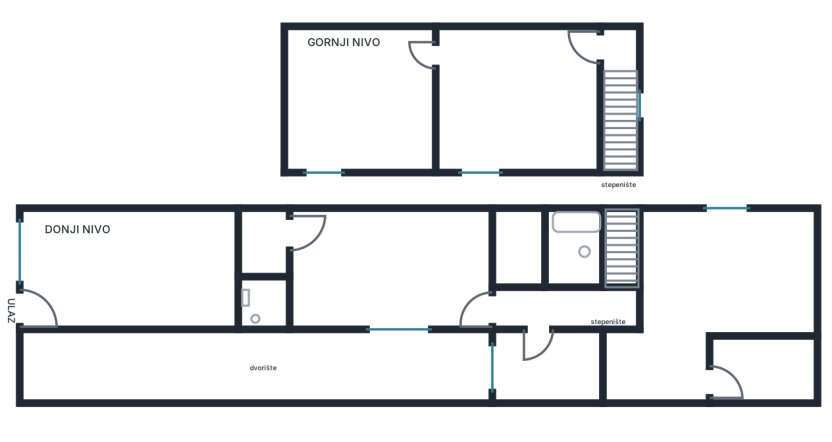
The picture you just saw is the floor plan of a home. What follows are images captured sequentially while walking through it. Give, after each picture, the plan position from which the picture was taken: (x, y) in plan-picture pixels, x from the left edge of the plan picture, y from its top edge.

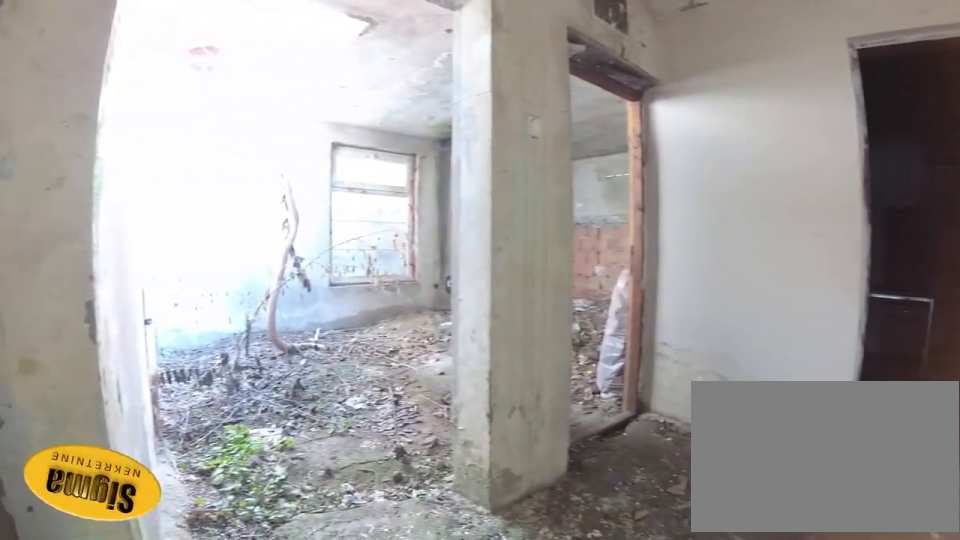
(644, 373)
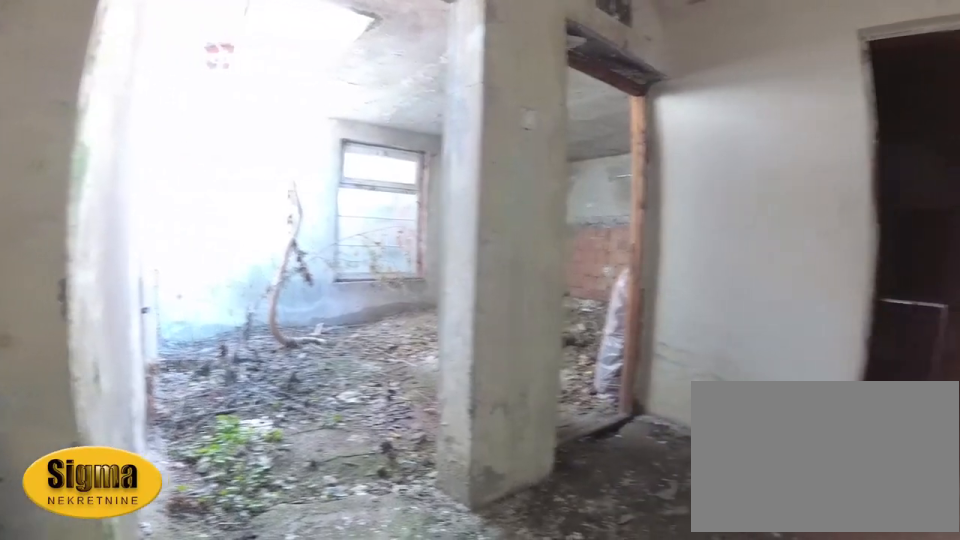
(653, 381)
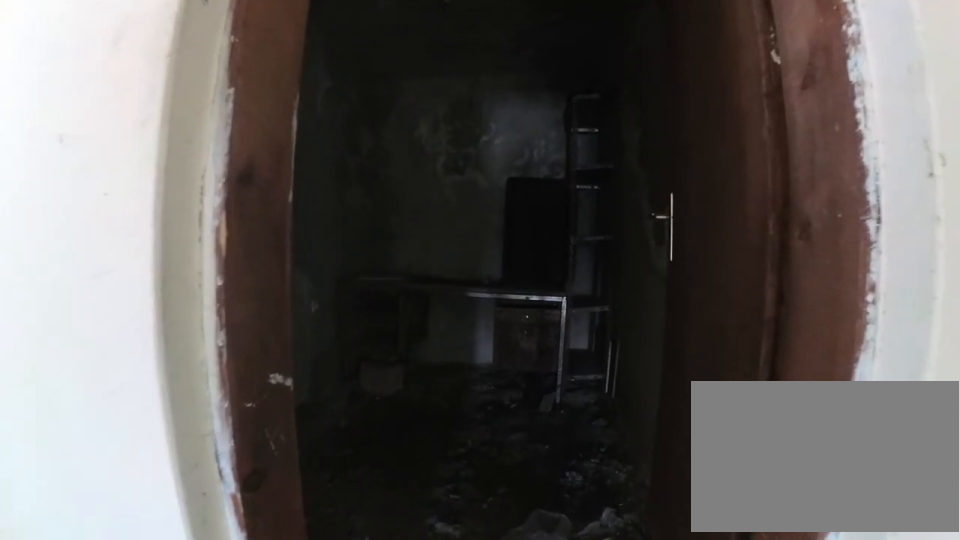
(692, 363)
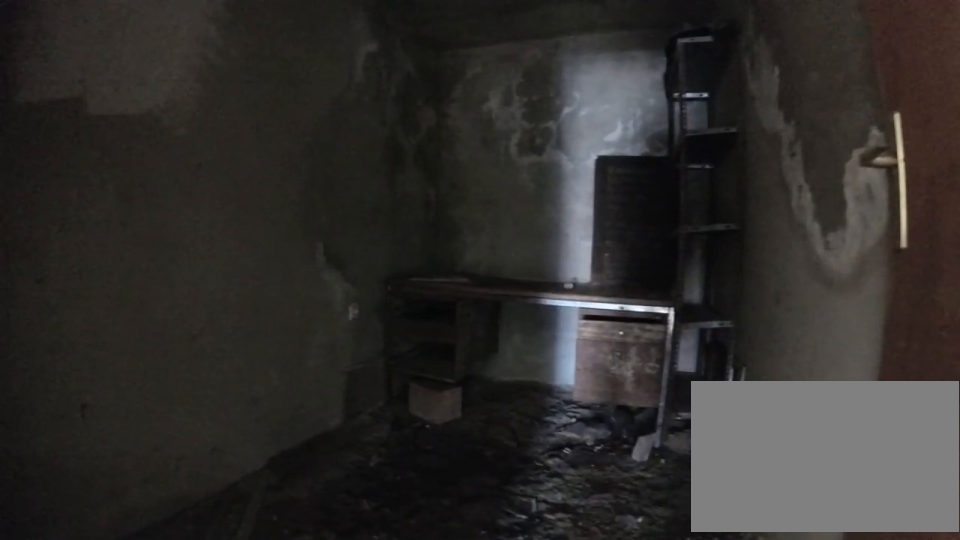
(719, 363)
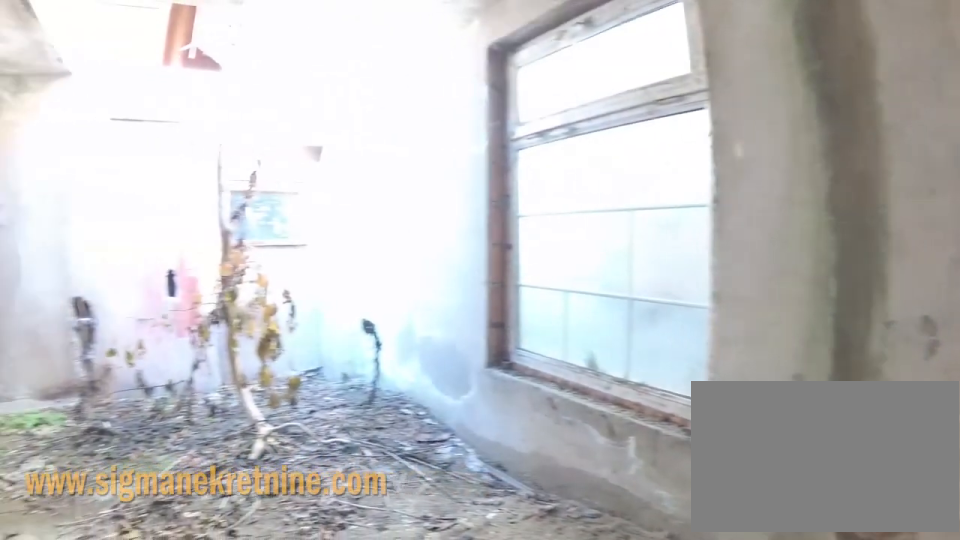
(732, 289)
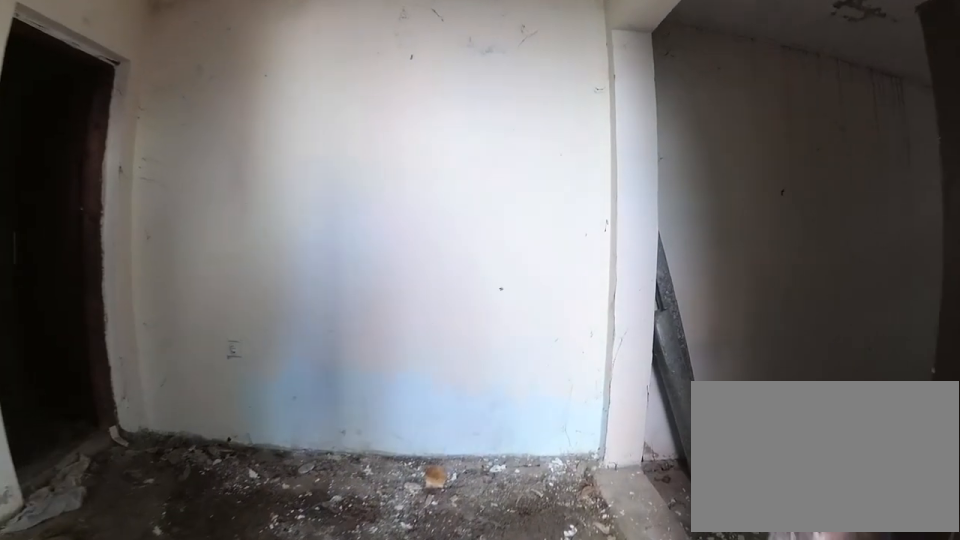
(685, 302)
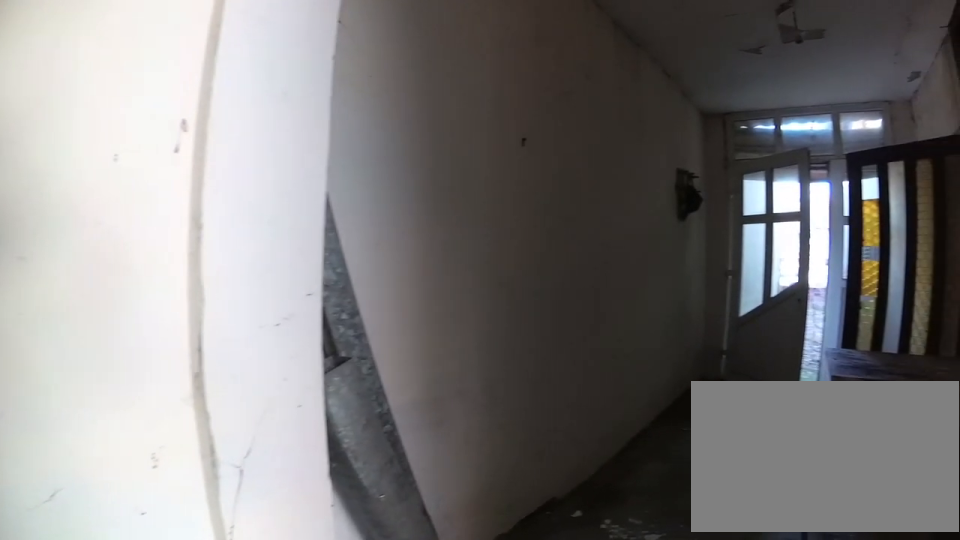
(698, 336)
